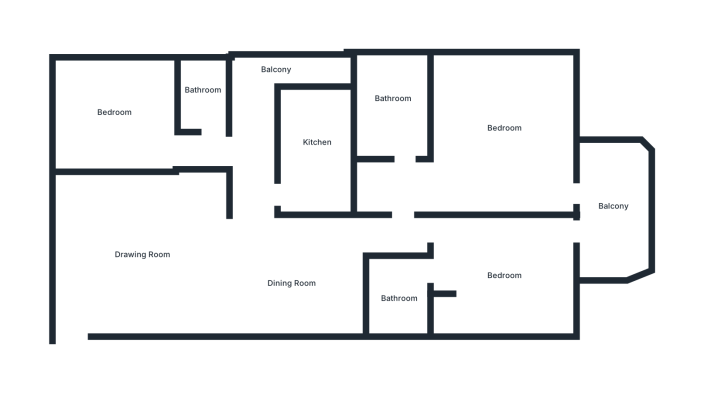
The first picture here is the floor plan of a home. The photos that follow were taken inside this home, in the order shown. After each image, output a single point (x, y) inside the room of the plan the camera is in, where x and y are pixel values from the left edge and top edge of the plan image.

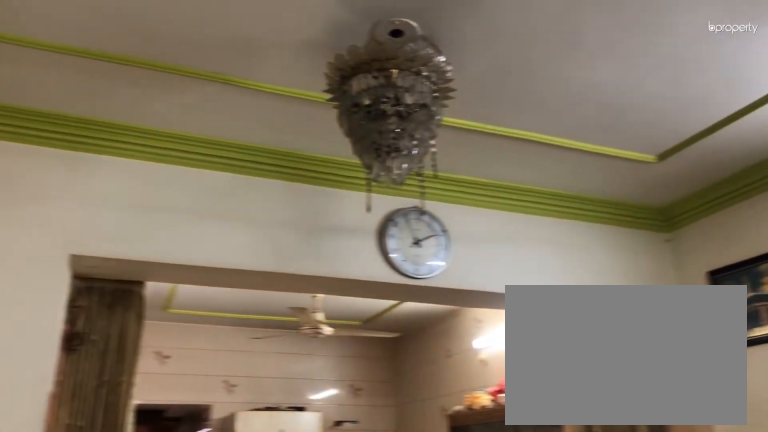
(144, 251)
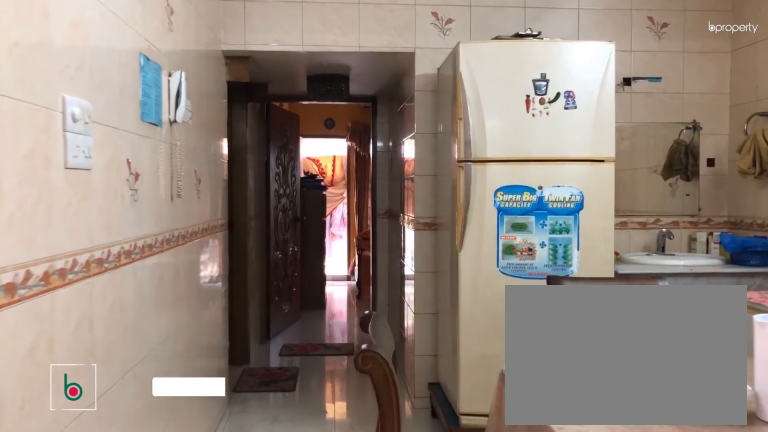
(295, 280)
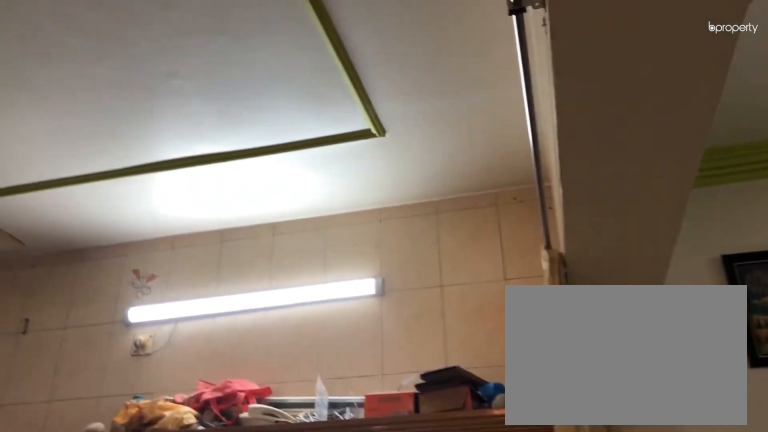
(296, 280)
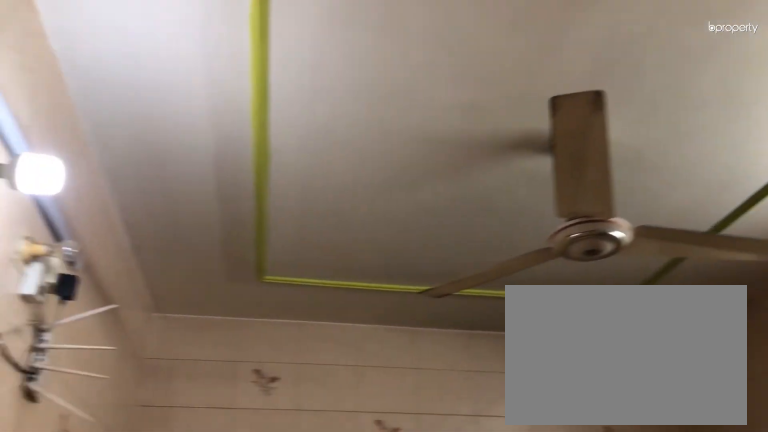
(295, 280)
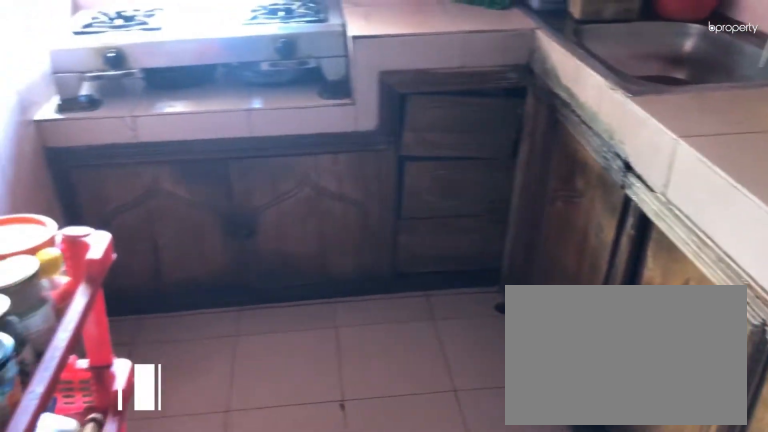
(314, 144)
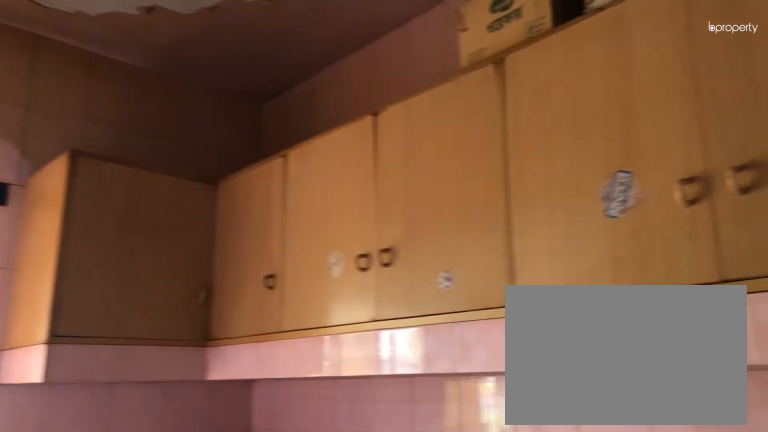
(314, 143)
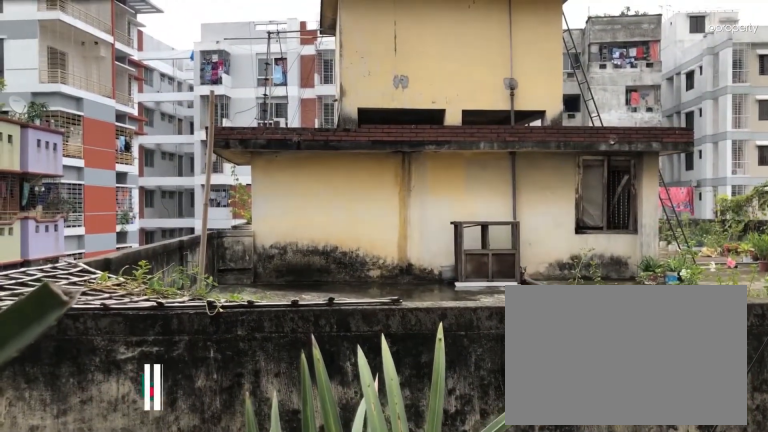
(612, 211)
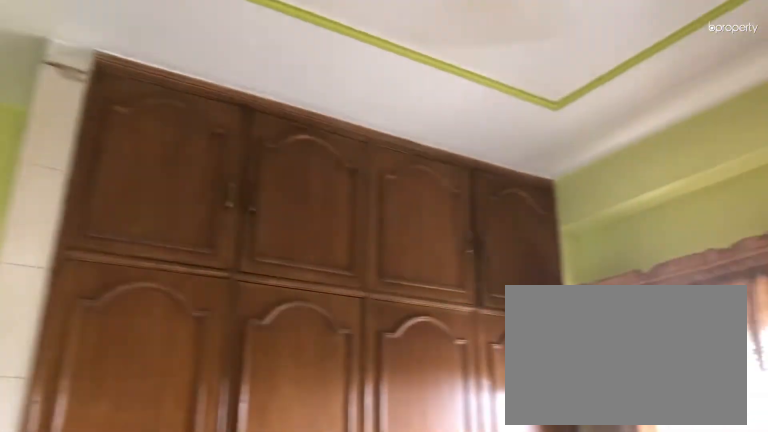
(501, 126)
